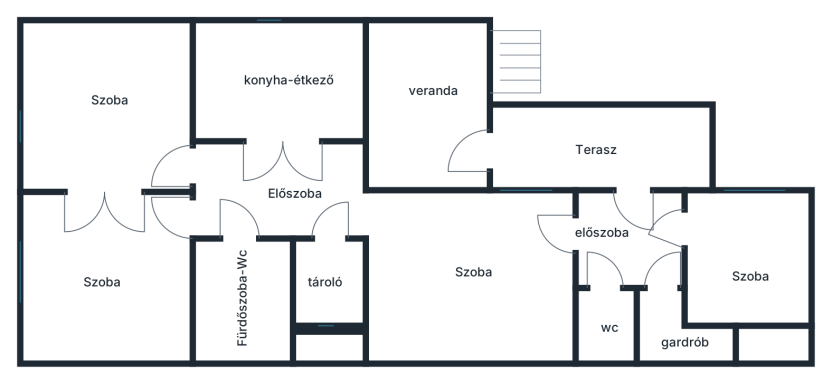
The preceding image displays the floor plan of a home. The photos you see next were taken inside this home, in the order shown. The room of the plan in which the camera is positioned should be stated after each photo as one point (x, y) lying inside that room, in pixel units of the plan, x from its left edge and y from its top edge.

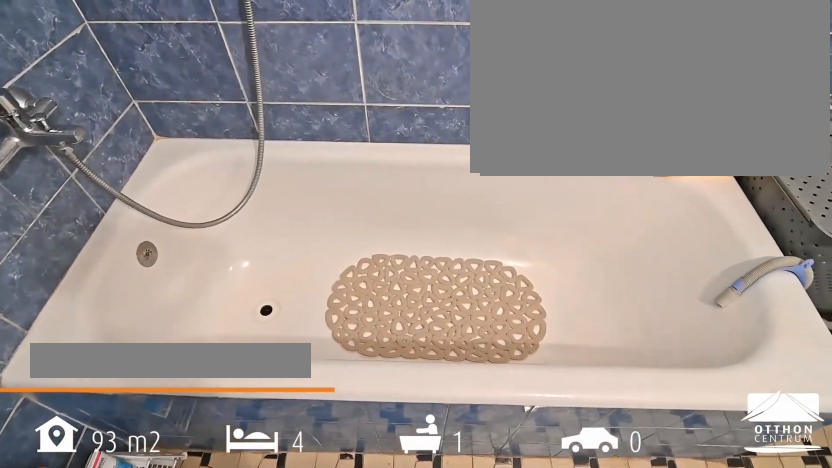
(242, 296)
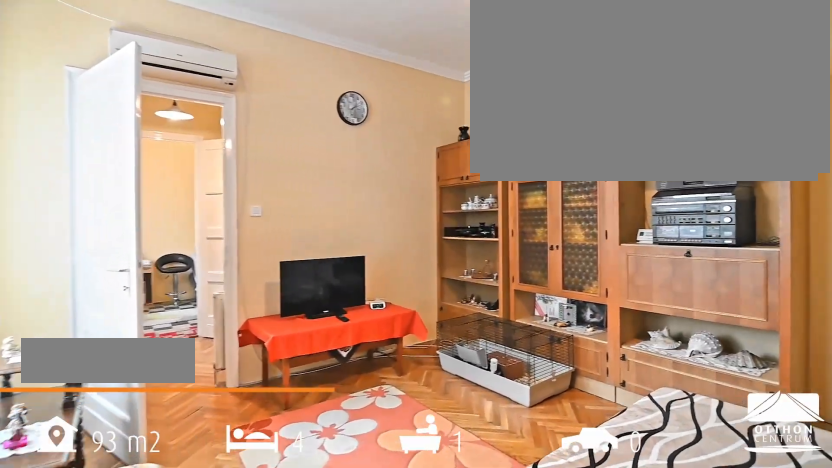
(471, 278)
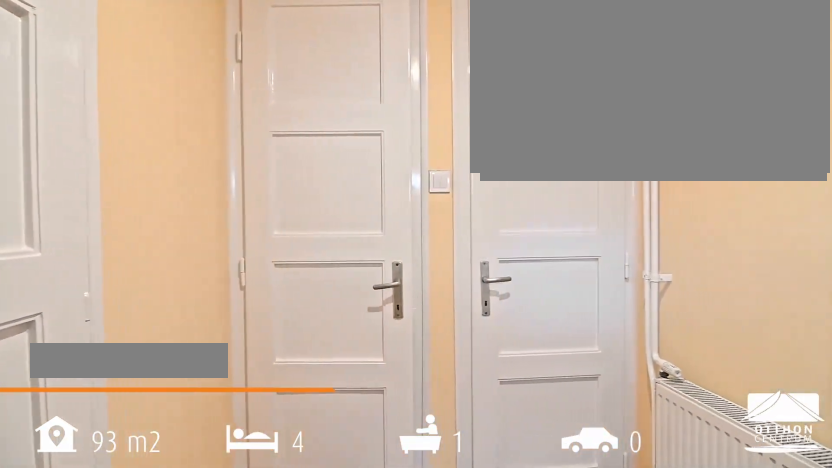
(614, 237)
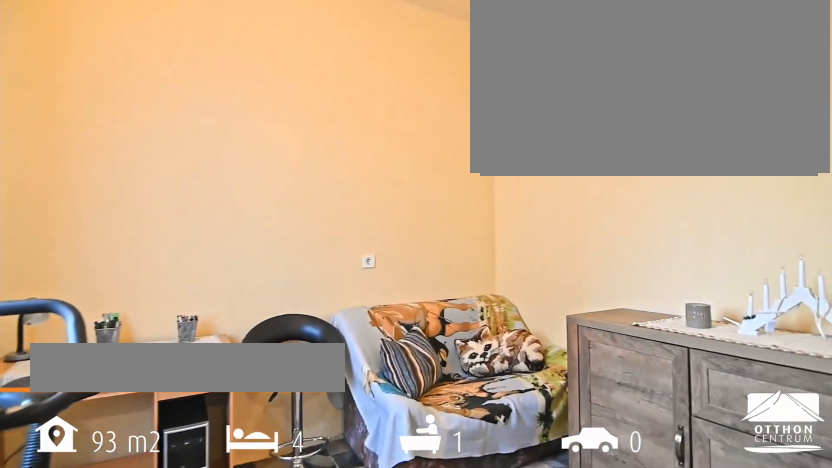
(749, 256)
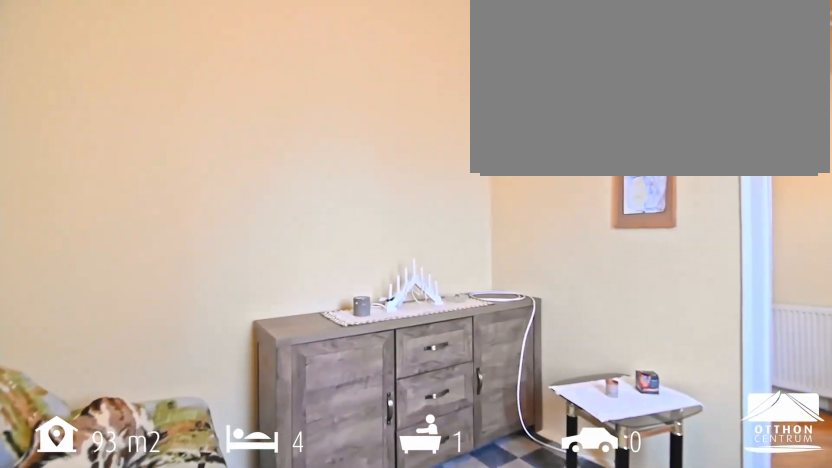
(749, 256)
